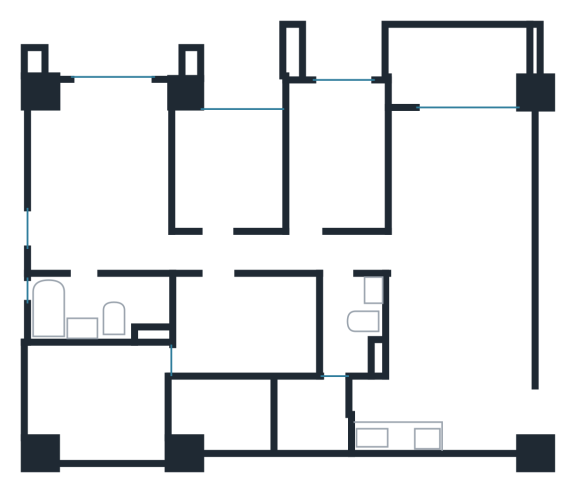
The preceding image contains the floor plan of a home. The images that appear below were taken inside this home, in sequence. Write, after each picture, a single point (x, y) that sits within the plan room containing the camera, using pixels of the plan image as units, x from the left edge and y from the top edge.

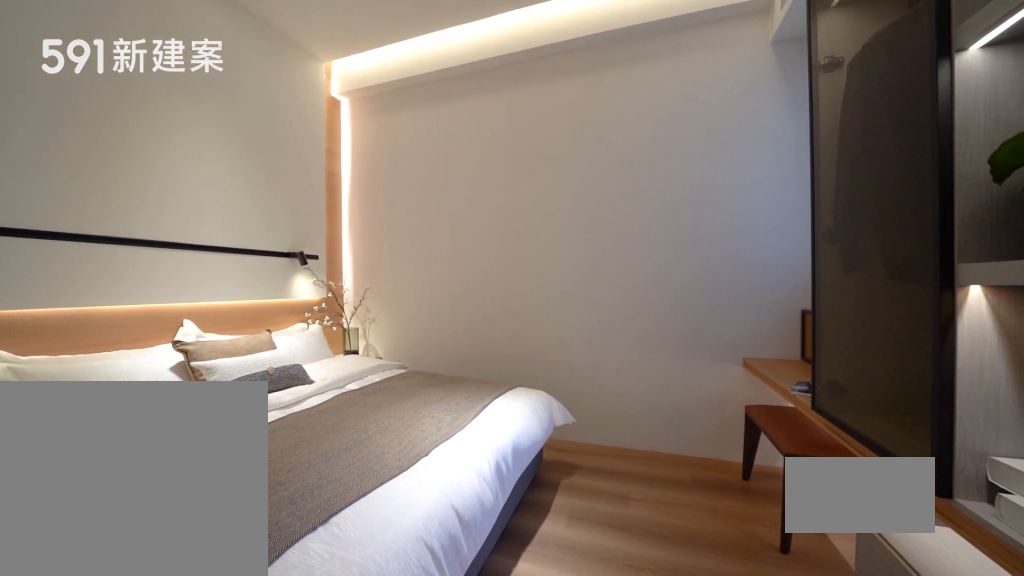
(250, 326)
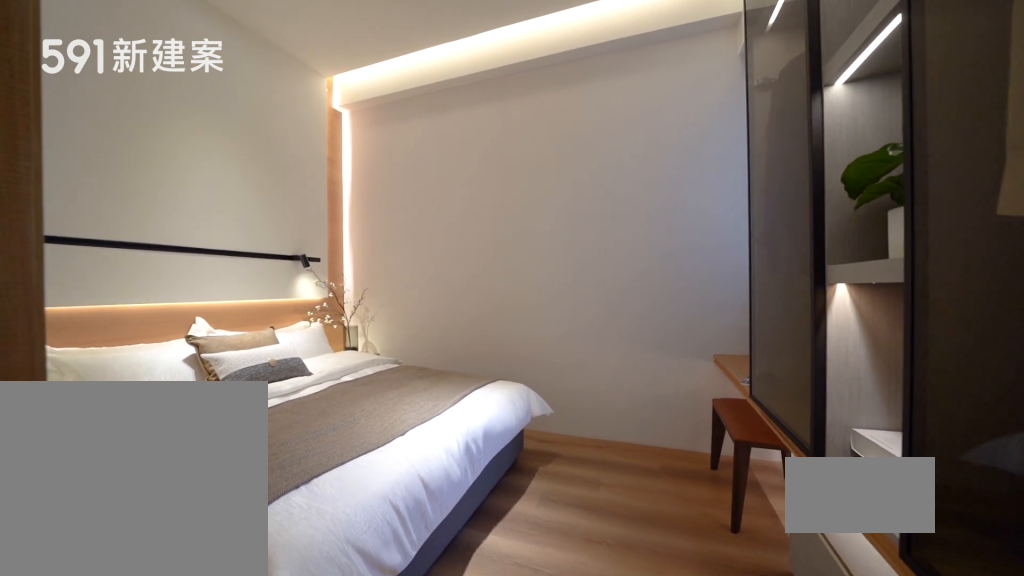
(250, 326)
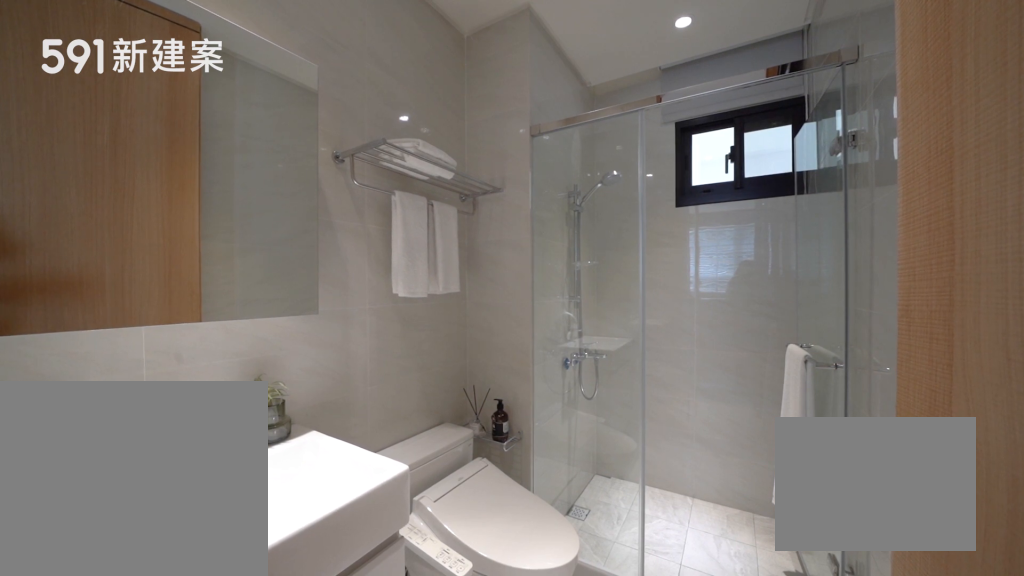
(351, 327)
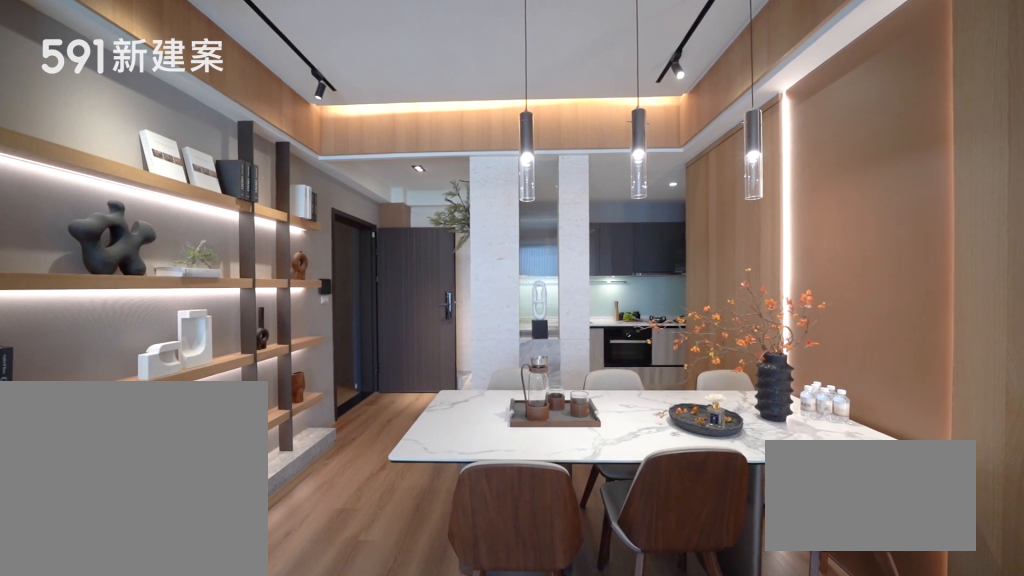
(458, 314)
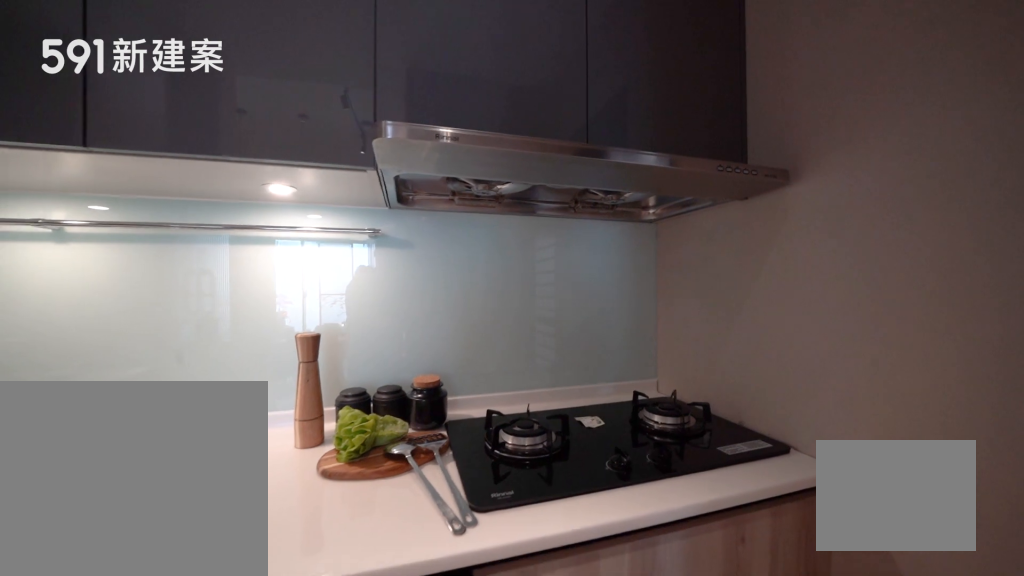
(413, 416)
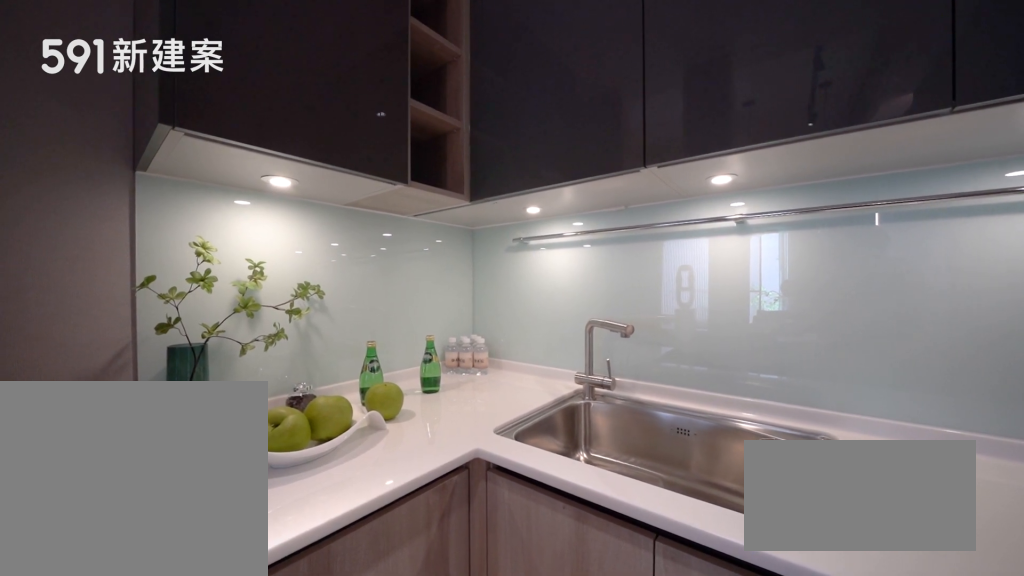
(413, 416)
